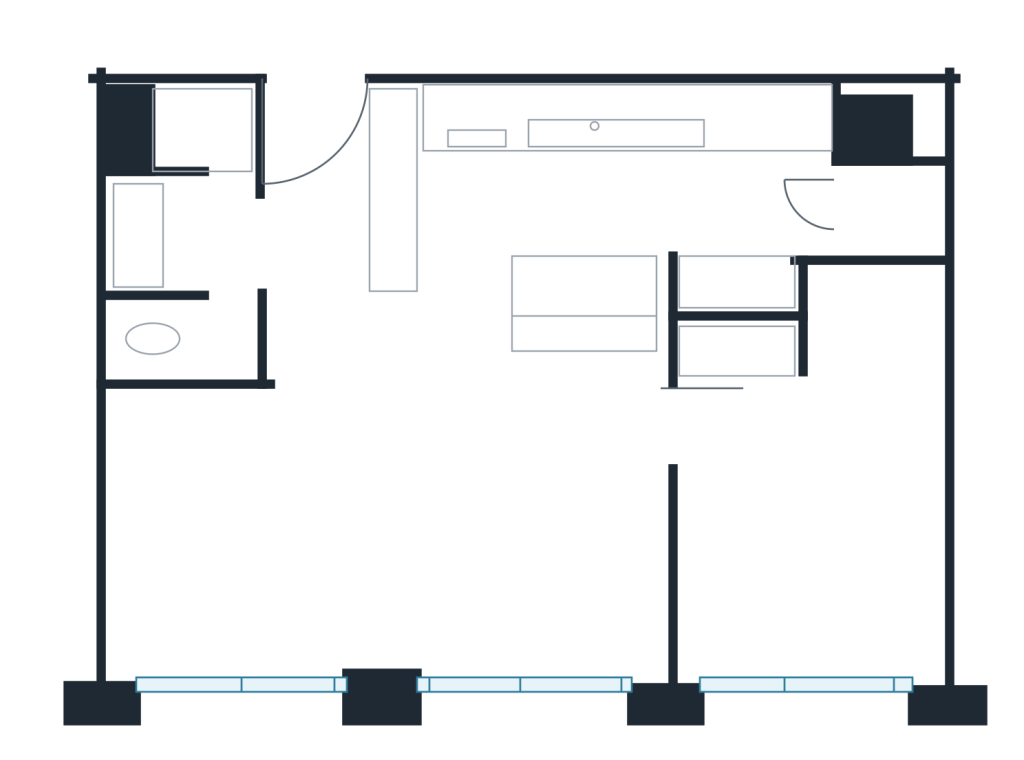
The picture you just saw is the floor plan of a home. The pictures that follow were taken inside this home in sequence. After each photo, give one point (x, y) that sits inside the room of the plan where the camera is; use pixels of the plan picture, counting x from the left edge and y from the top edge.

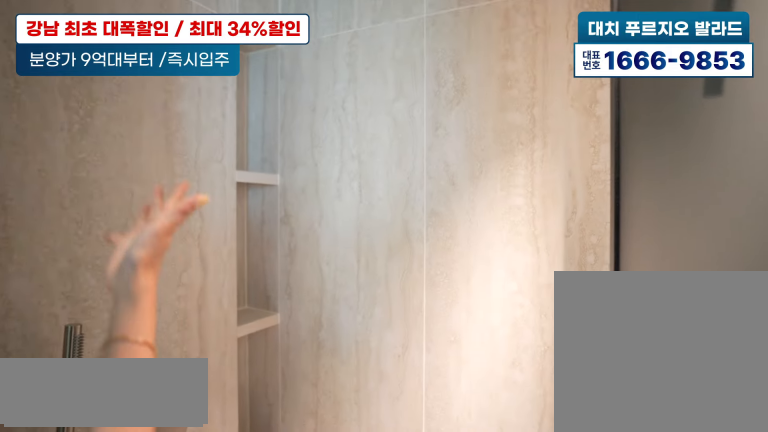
(203, 215)
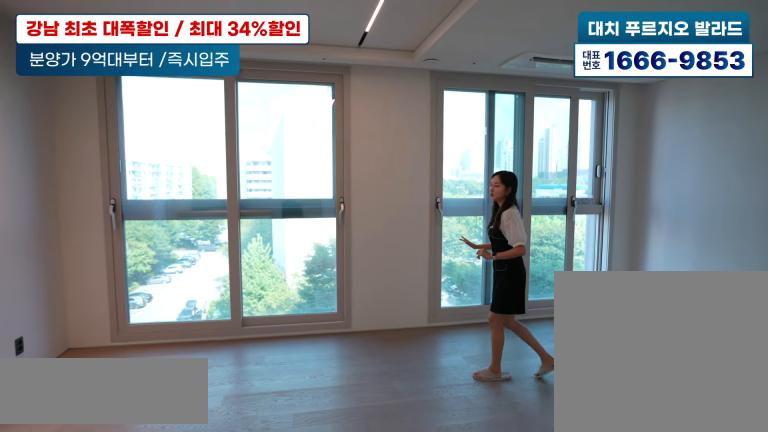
(346, 492)
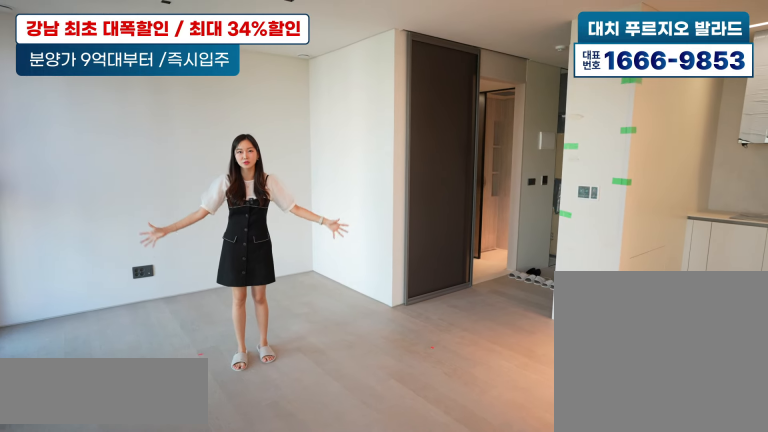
(347, 493)
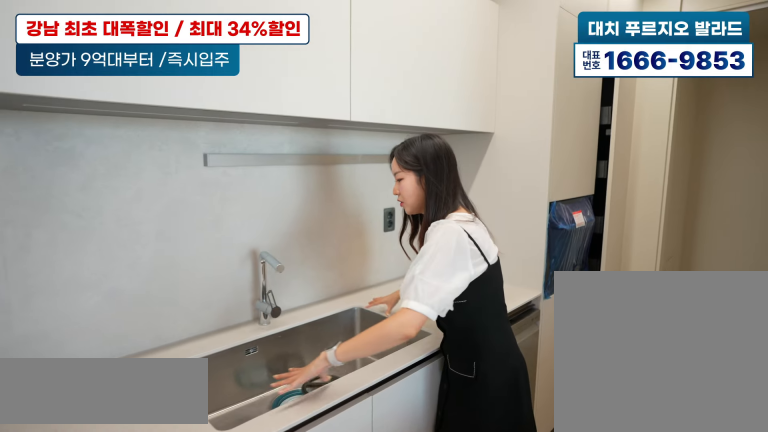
(650, 187)
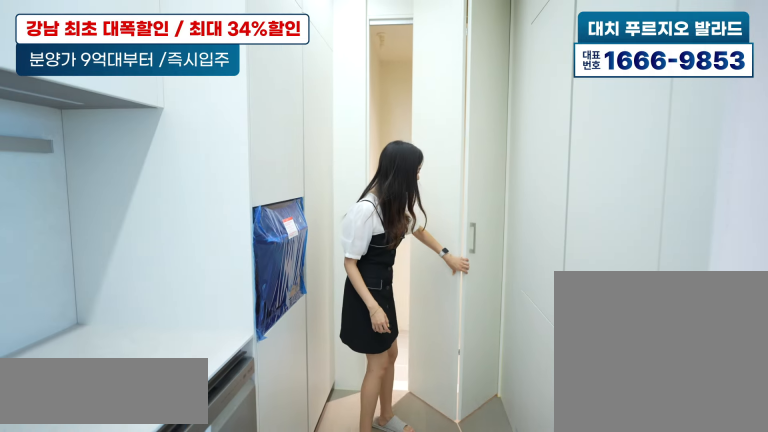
(650, 187)
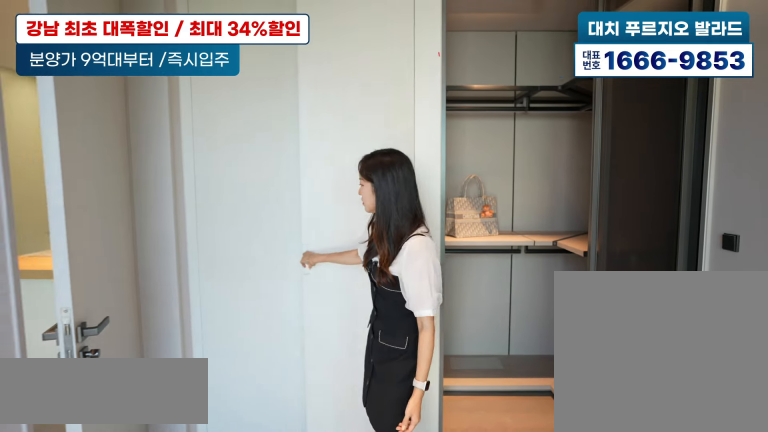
(799, 515)
